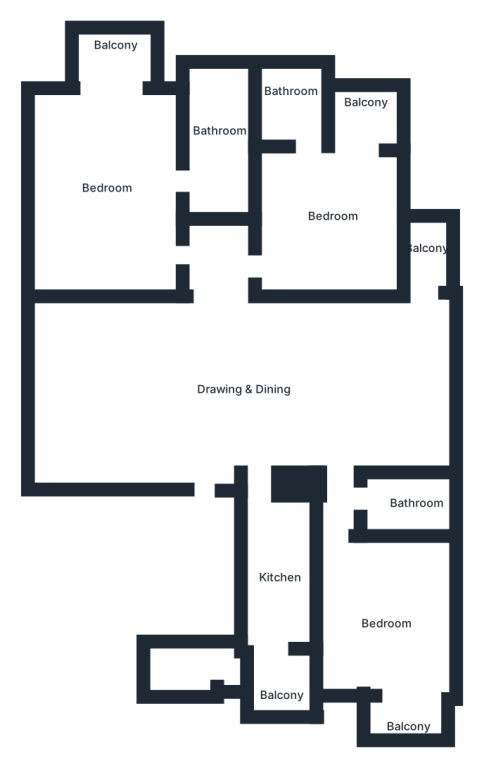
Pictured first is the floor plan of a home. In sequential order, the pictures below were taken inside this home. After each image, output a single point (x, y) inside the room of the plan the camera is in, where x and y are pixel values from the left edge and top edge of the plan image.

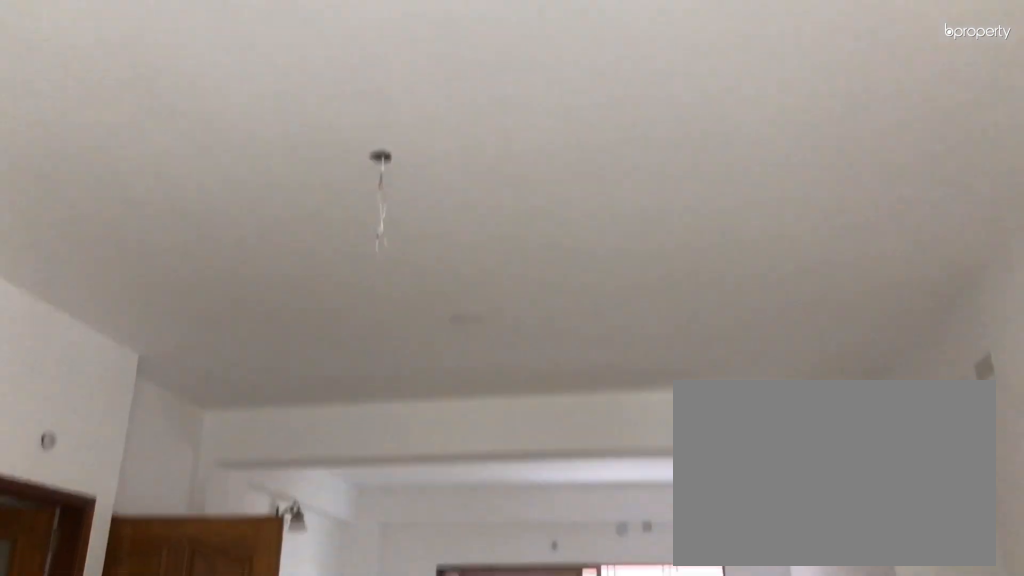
(275, 388)
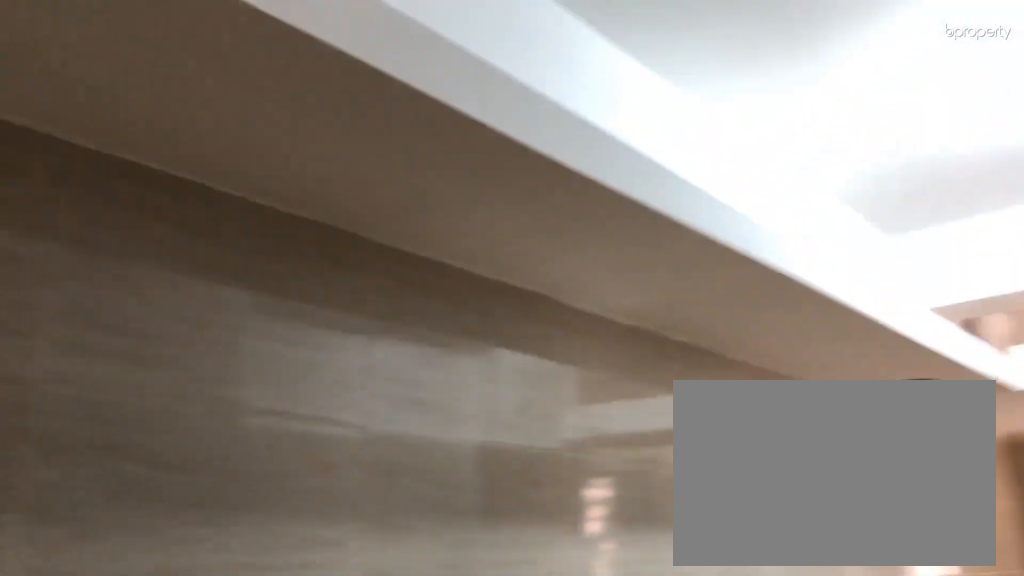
(277, 582)
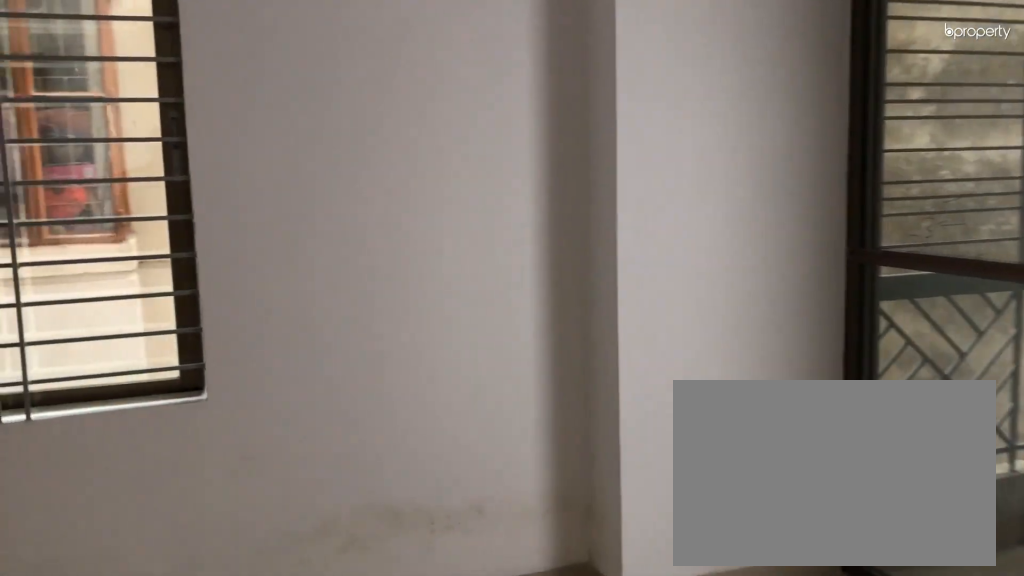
(393, 626)
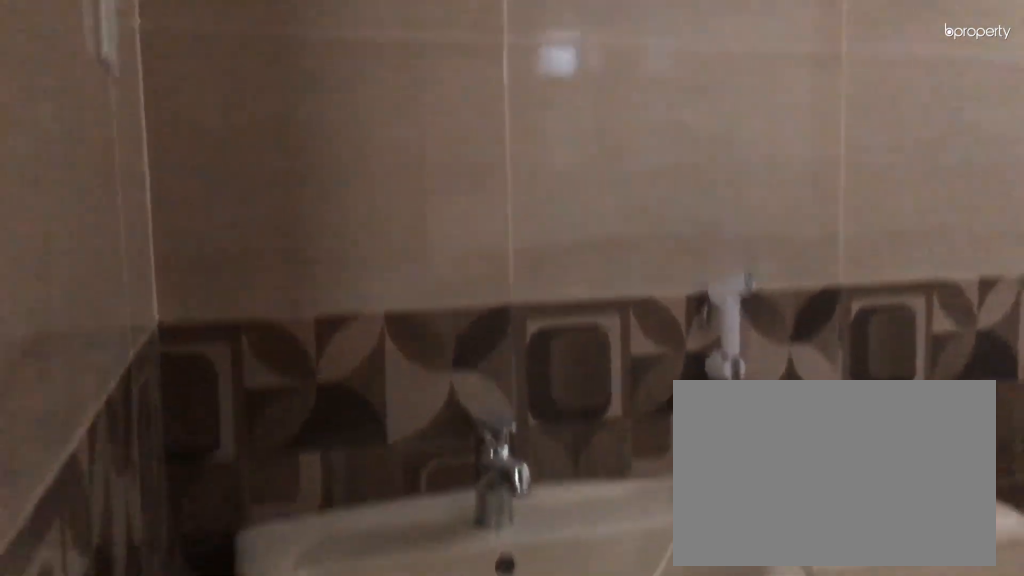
(289, 95)
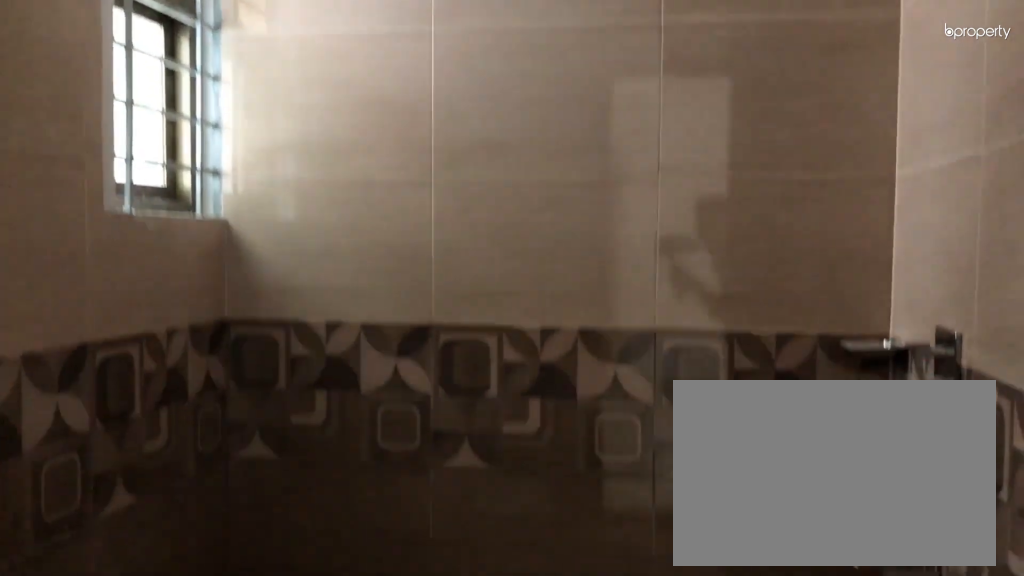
(289, 95)
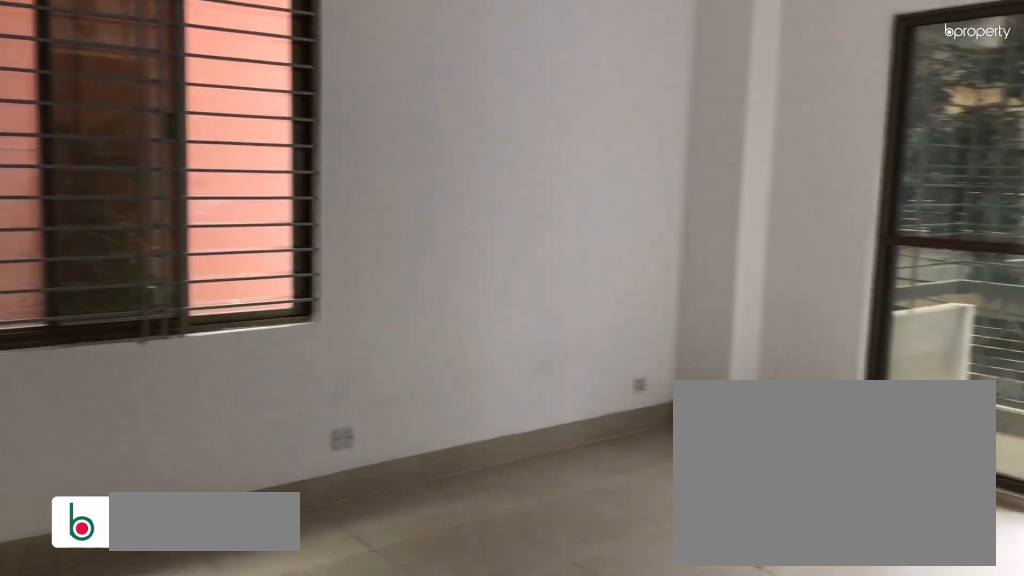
(104, 170)
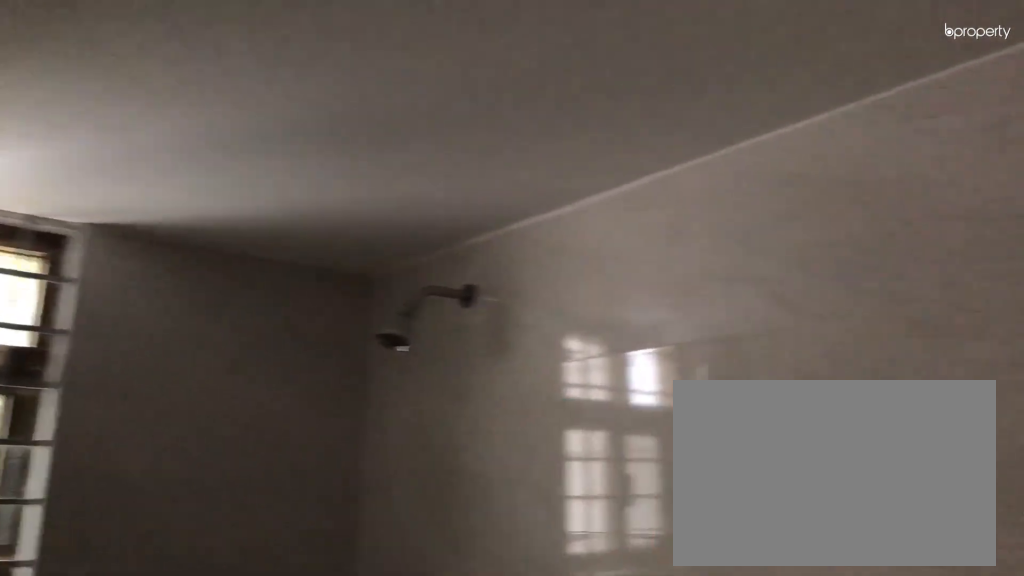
(220, 136)
